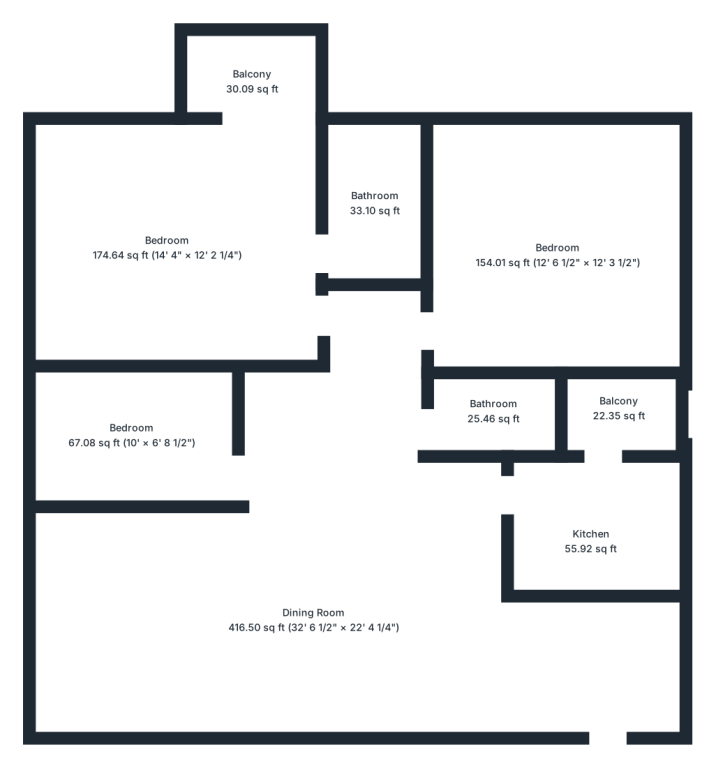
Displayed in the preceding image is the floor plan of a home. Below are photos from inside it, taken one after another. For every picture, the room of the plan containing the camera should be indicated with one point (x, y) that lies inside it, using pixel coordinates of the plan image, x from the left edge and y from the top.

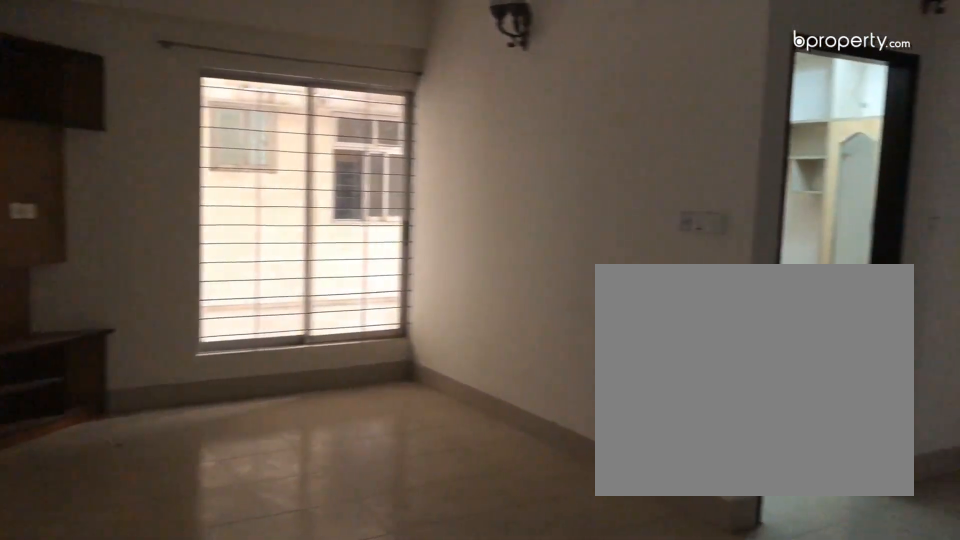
(313, 636)
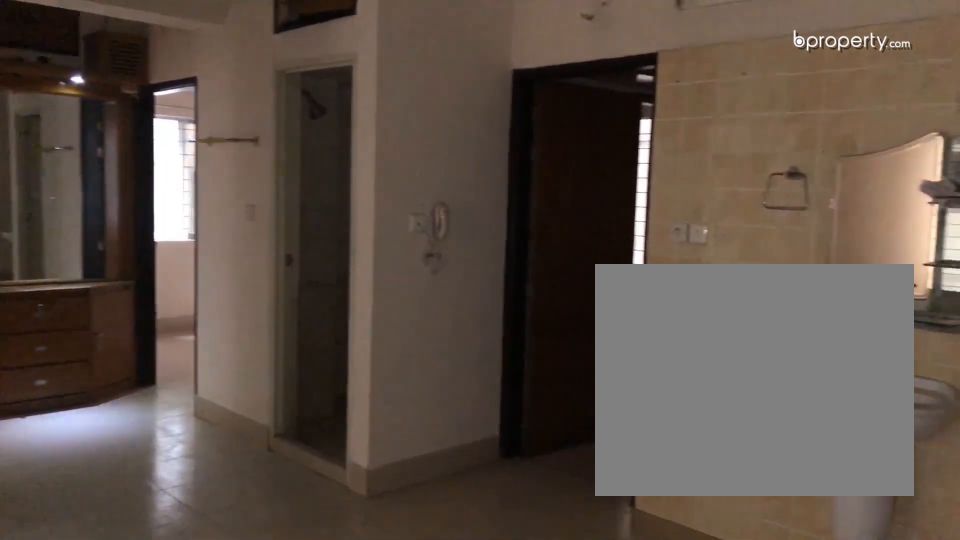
(313, 636)
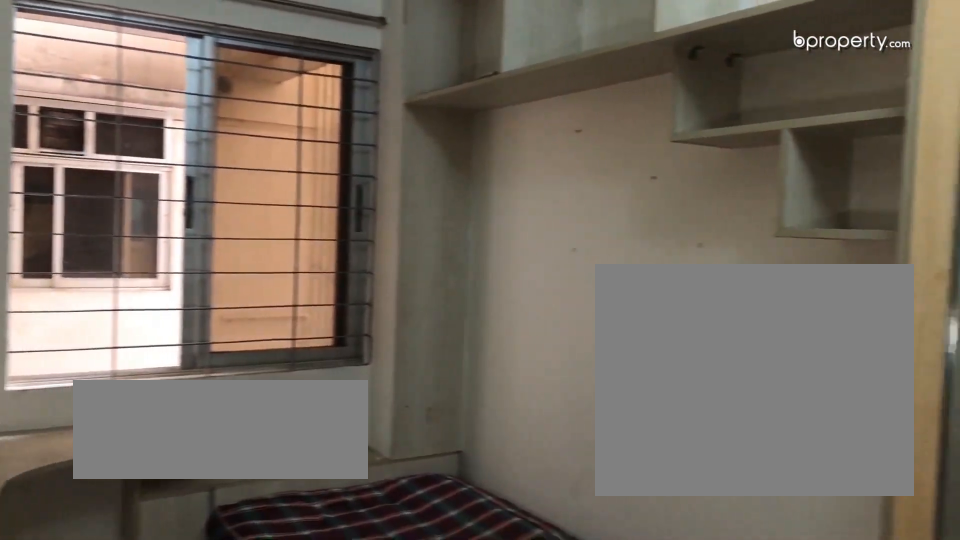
(131, 425)
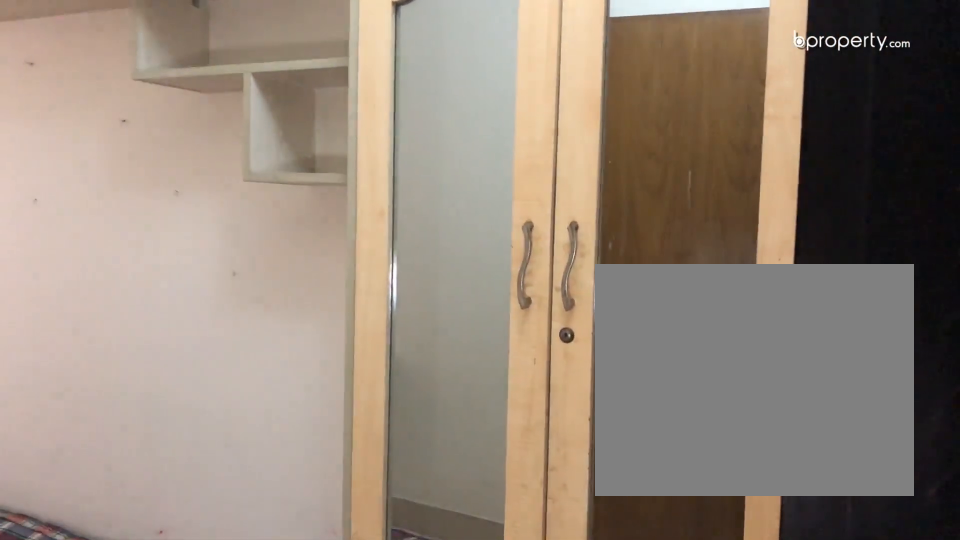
(131, 425)
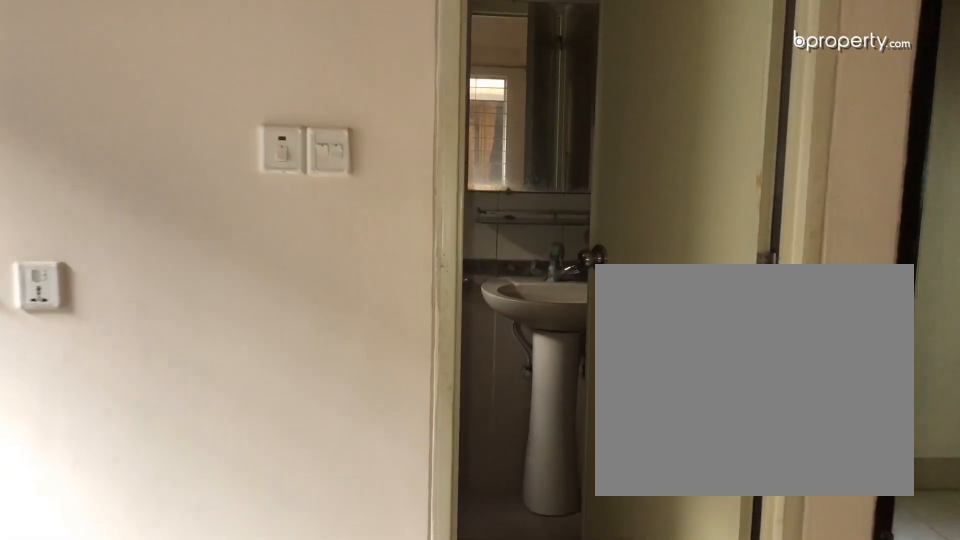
(170, 256)
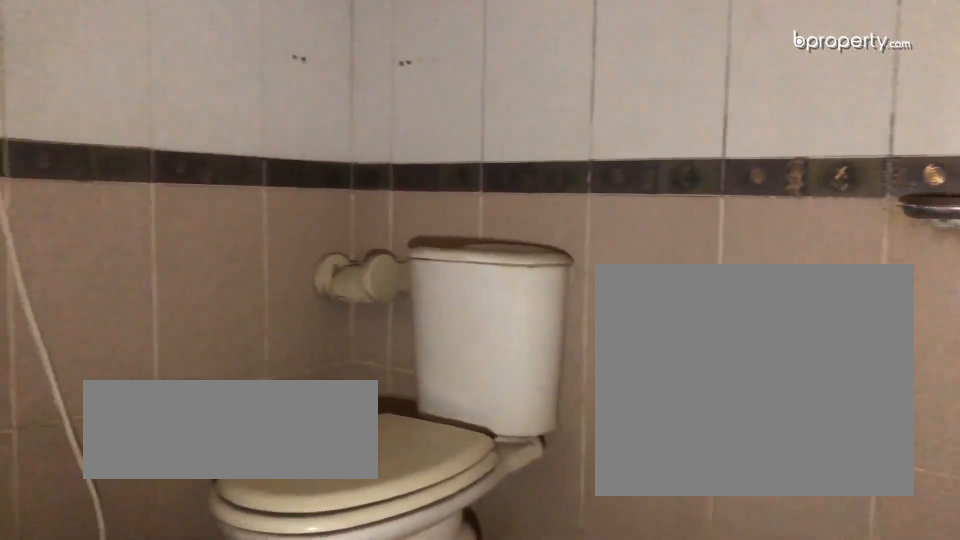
(378, 213)
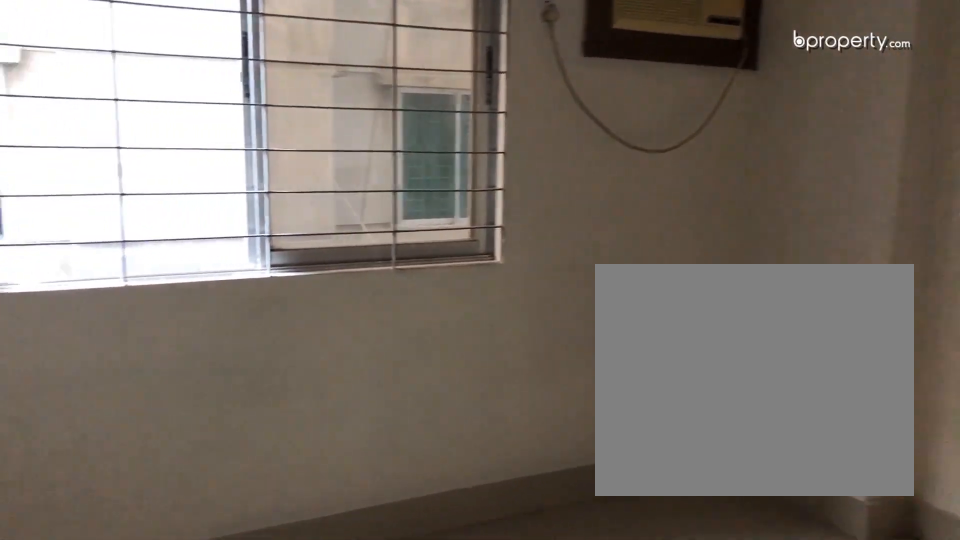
(559, 261)
